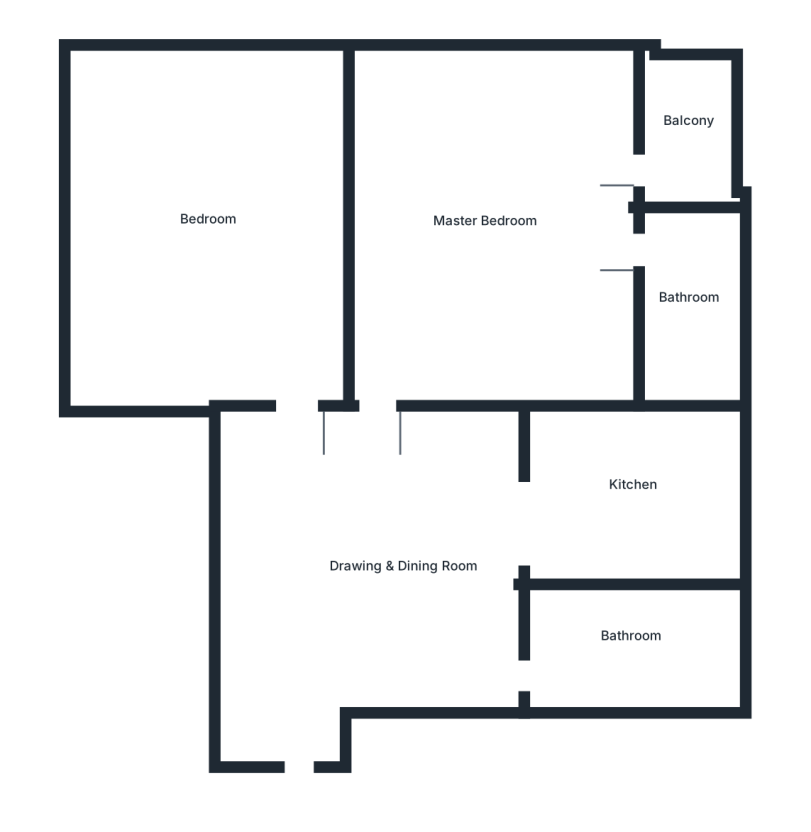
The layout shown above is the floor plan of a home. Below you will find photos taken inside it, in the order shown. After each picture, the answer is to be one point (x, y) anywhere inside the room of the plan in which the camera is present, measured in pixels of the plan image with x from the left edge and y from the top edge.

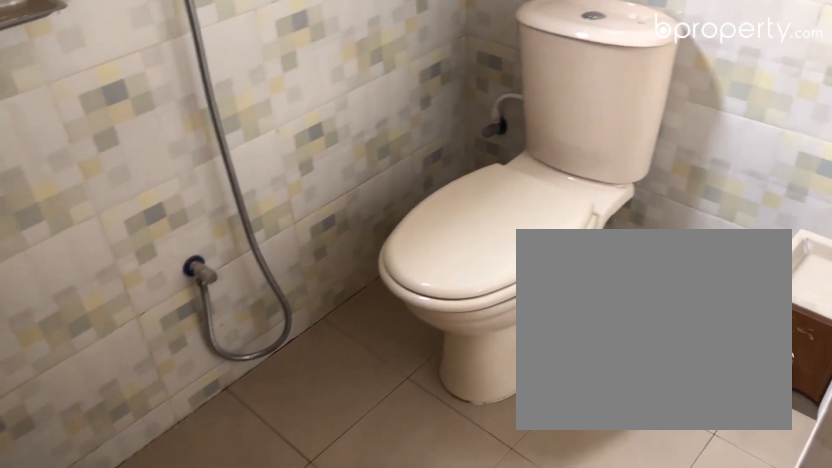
(688, 283)
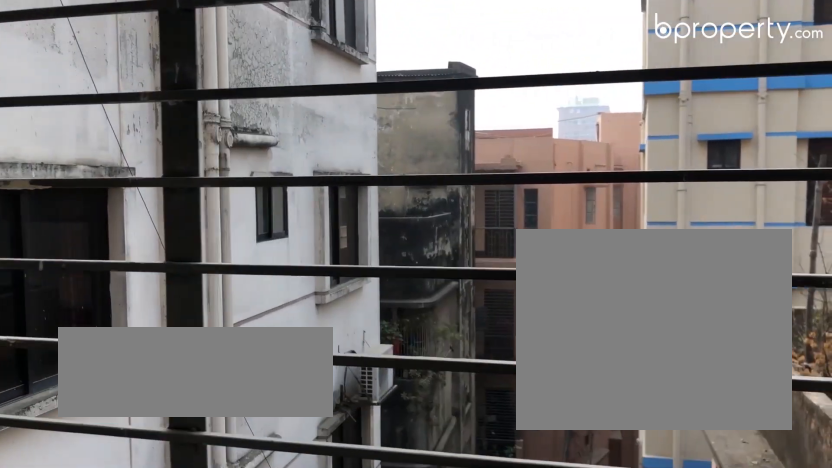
(694, 133)
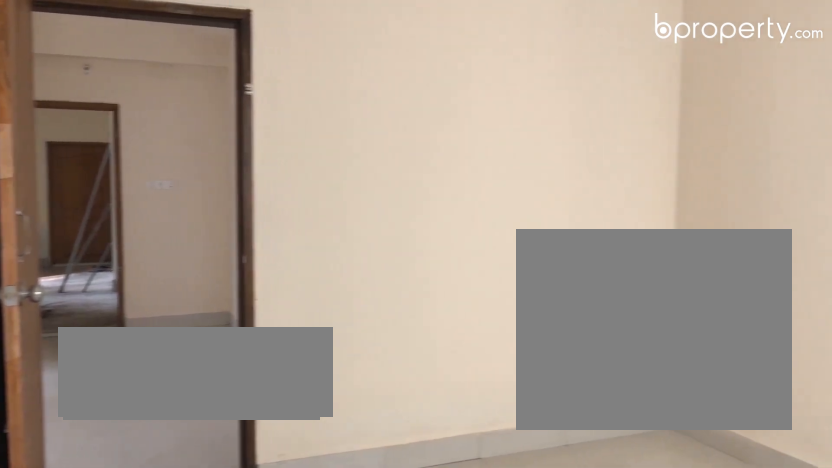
(204, 270)
